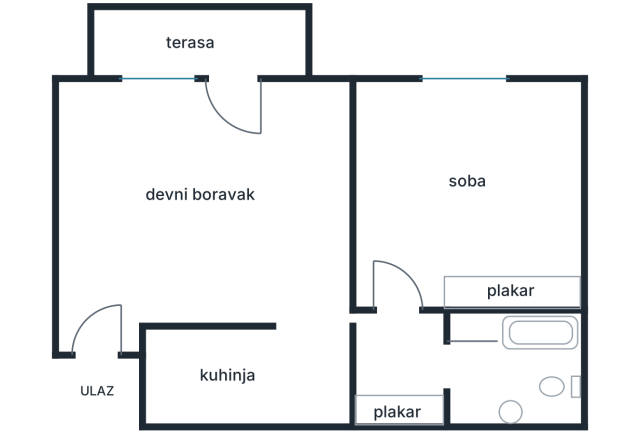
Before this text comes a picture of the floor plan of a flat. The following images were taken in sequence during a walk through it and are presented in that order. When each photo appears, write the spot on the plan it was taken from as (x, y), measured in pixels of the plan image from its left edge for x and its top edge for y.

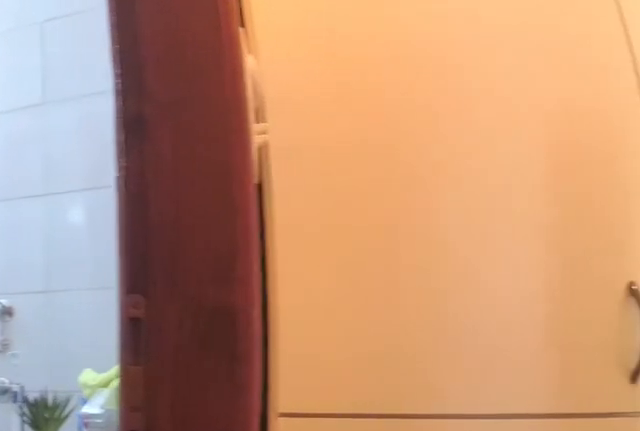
(396, 311)
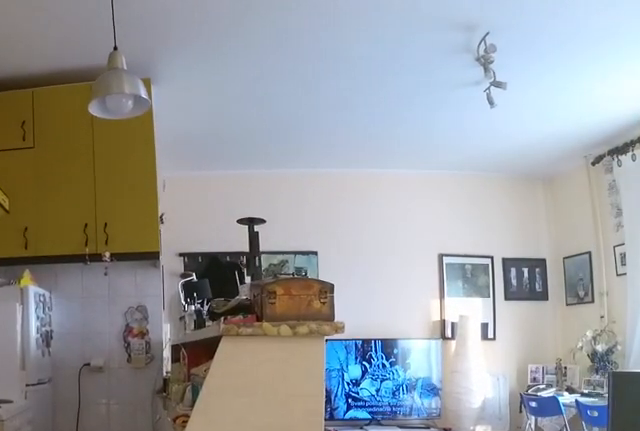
(364, 352)
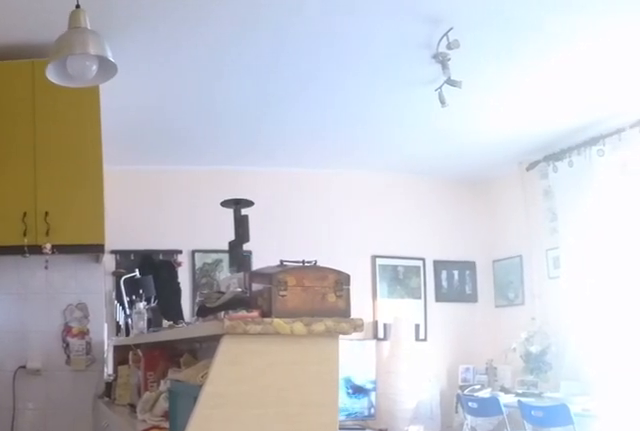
(338, 350)
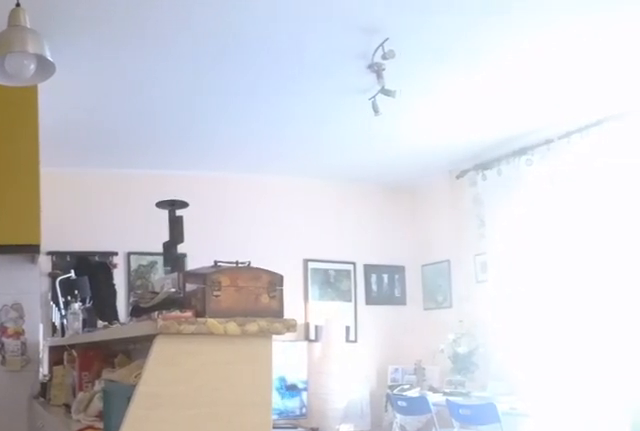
(334, 350)
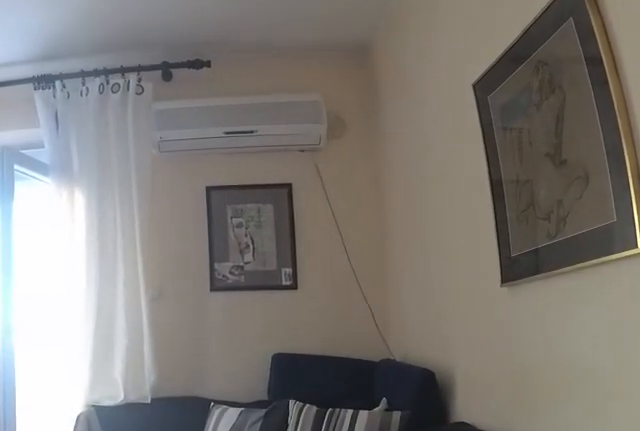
(260, 274)
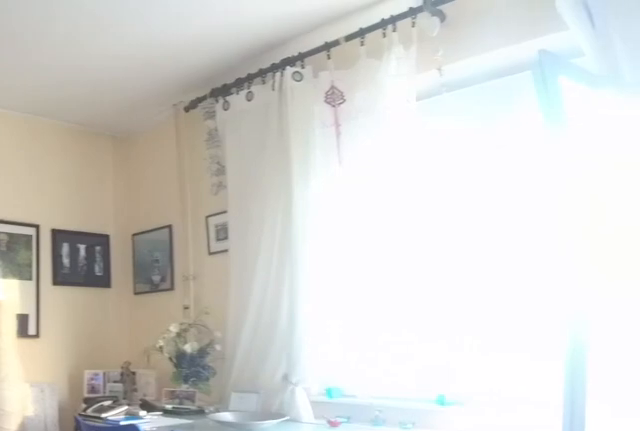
(251, 240)
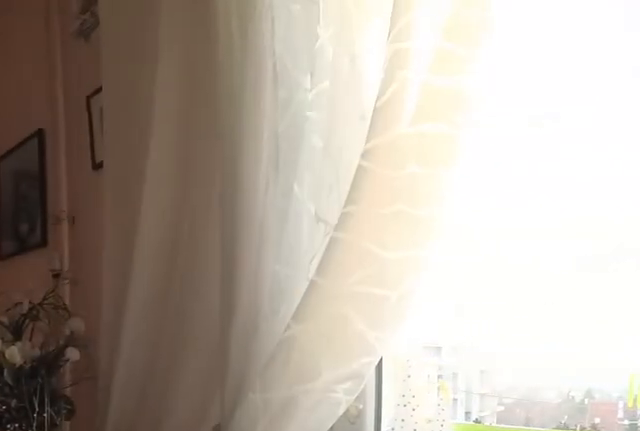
(251, 120)
